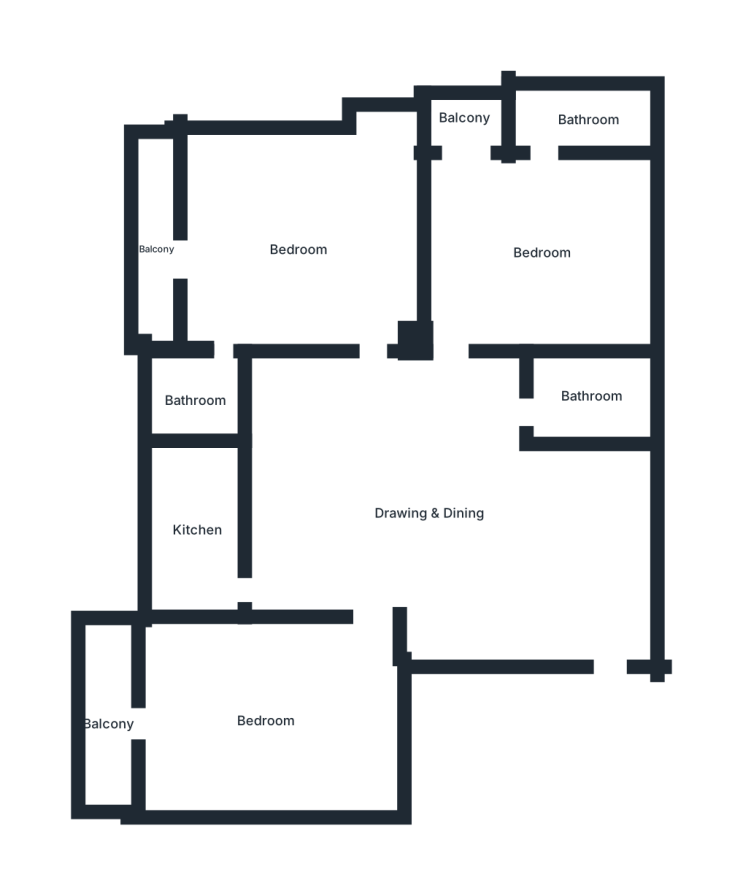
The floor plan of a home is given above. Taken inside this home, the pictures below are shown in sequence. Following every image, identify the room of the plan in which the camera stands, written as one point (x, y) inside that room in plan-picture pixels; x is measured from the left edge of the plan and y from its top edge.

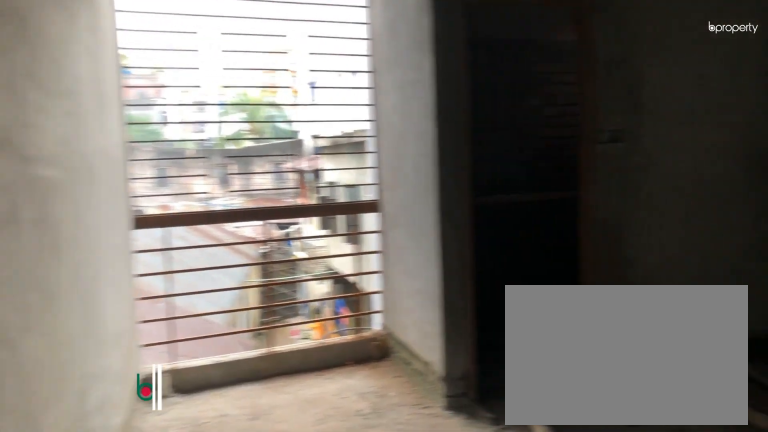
(540, 256)
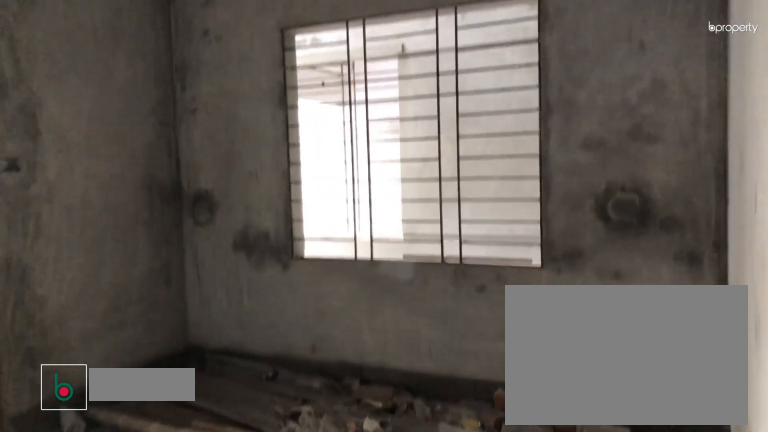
(540, 256)
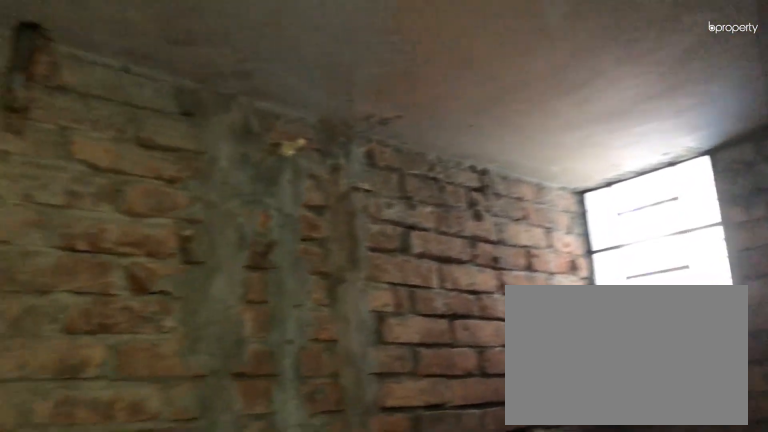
(587, 116)
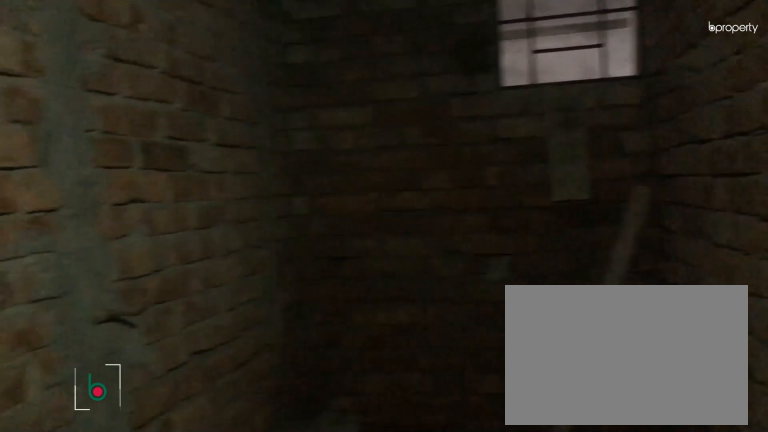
(591, 396)
